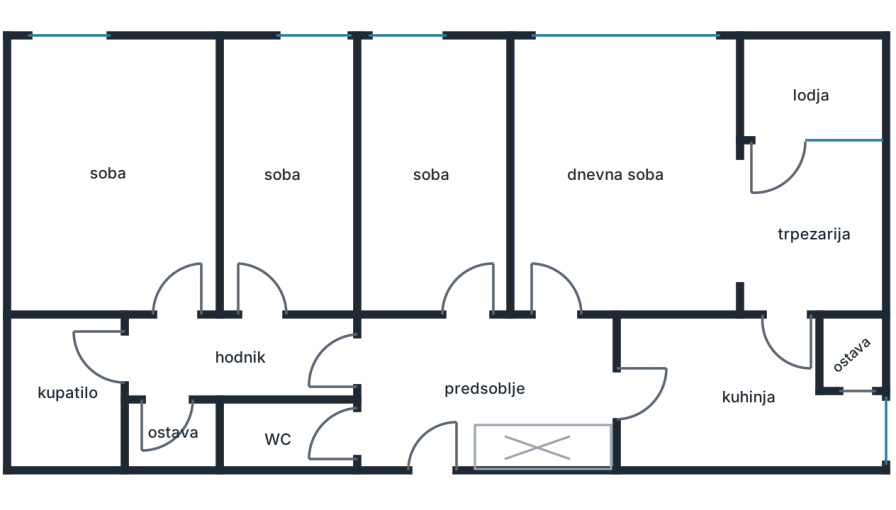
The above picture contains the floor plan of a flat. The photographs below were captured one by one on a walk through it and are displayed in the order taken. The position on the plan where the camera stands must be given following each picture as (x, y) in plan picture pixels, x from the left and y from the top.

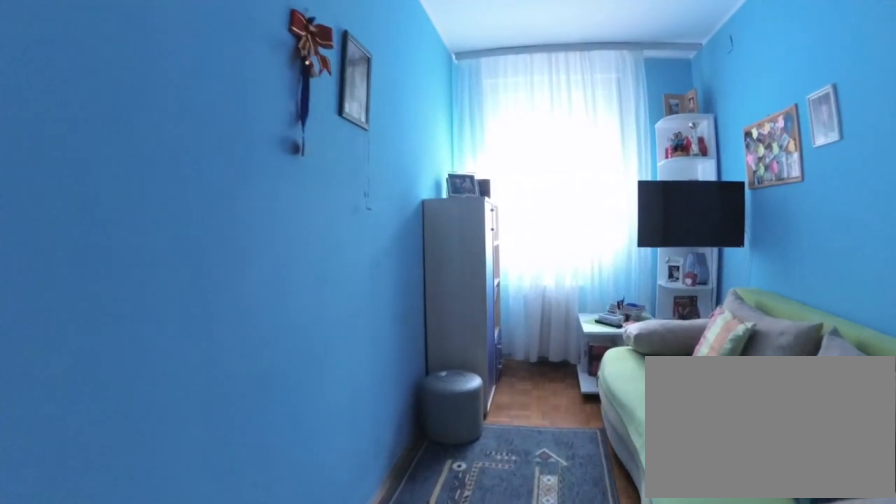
(466, 291)
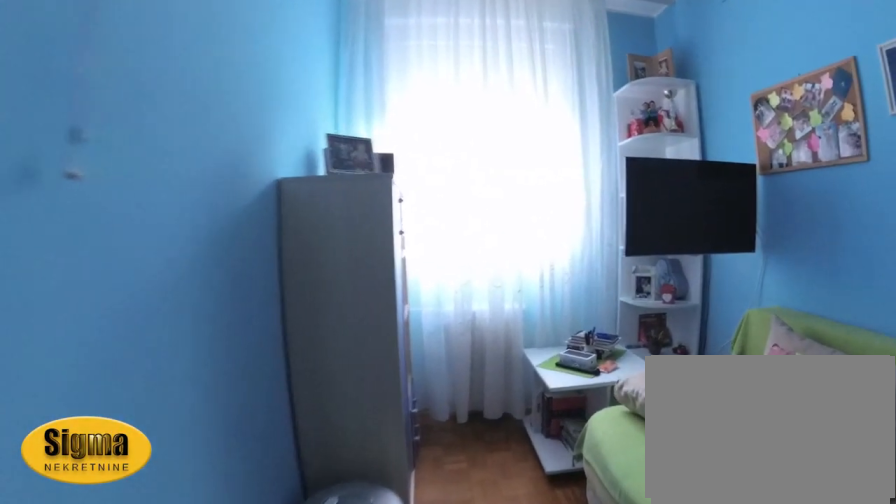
(469, 215)
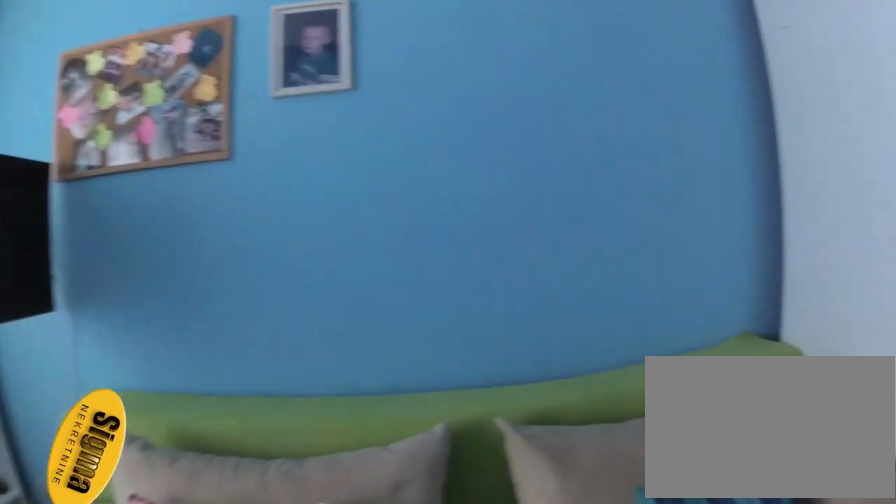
(449, 167)
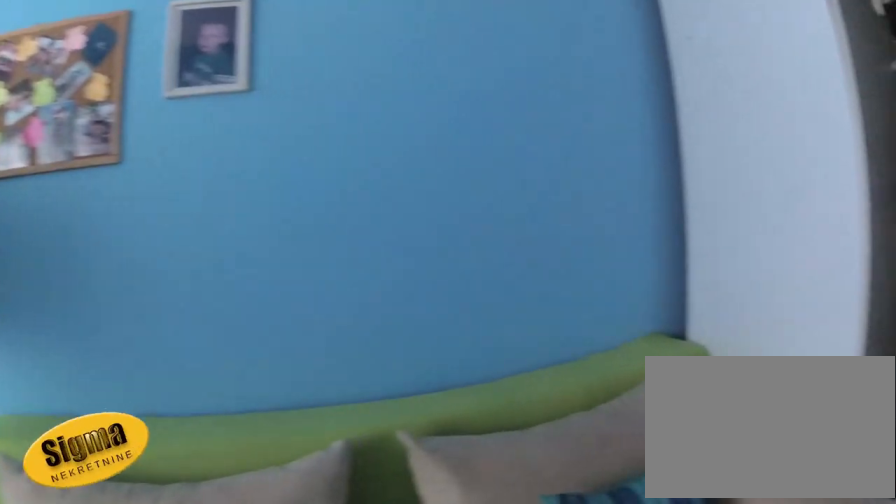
(450, 164)
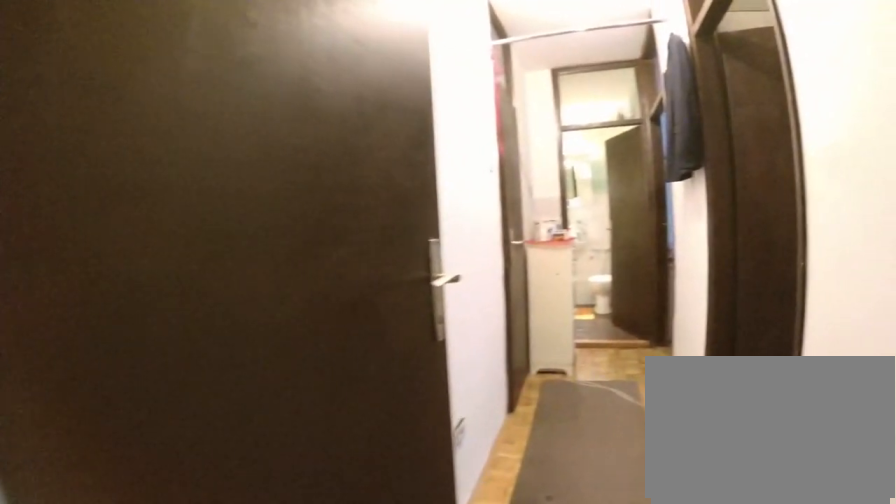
(436, 366)
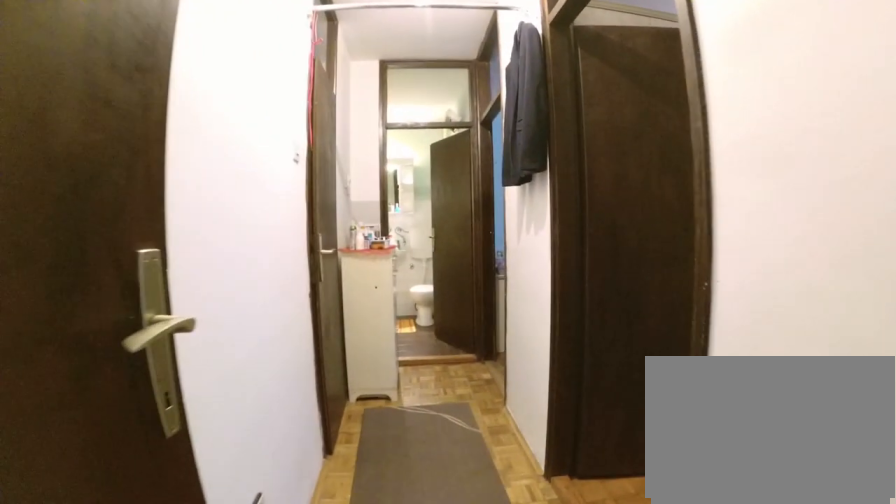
(410, 364)
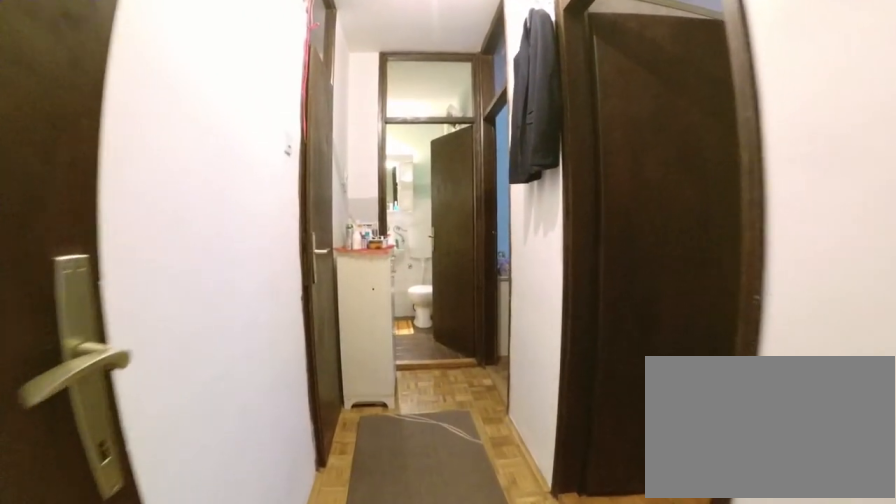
(406, 364)
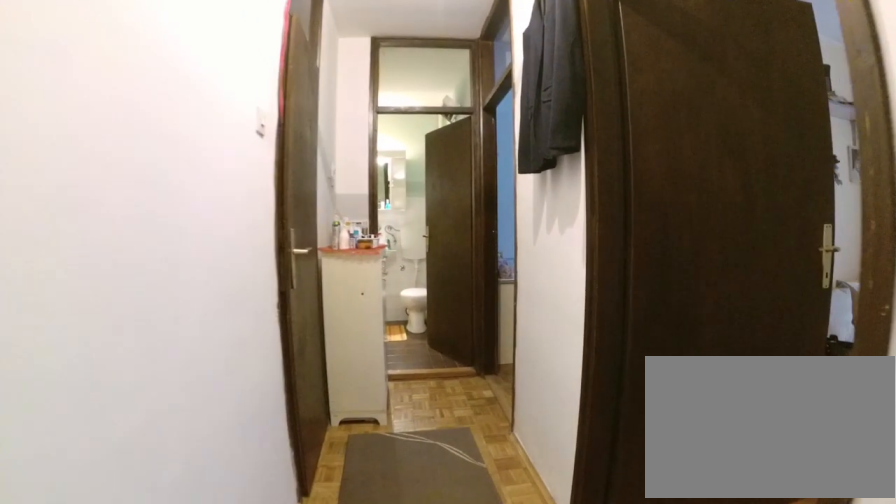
(381, 364)
